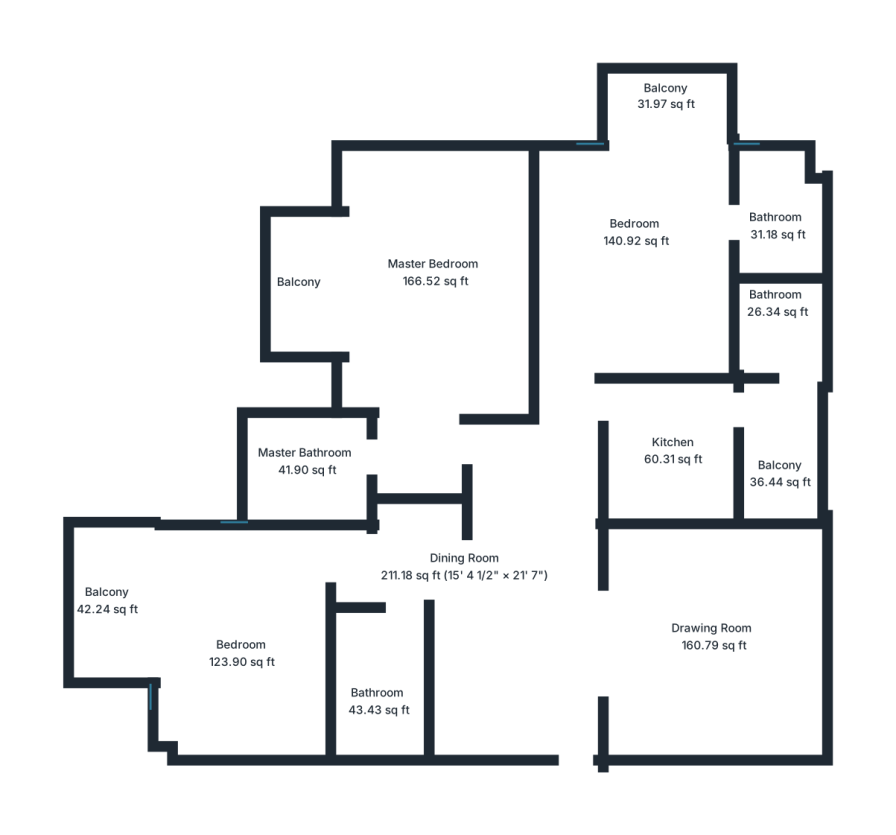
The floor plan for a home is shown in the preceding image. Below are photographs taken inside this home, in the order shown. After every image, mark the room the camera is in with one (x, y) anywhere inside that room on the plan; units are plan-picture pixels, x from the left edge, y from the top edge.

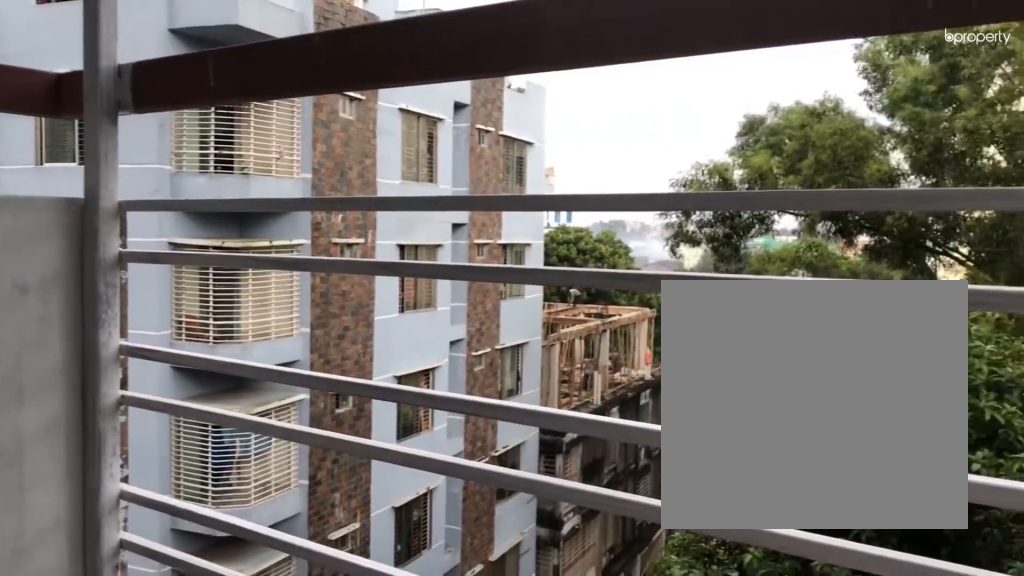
(110, 595)
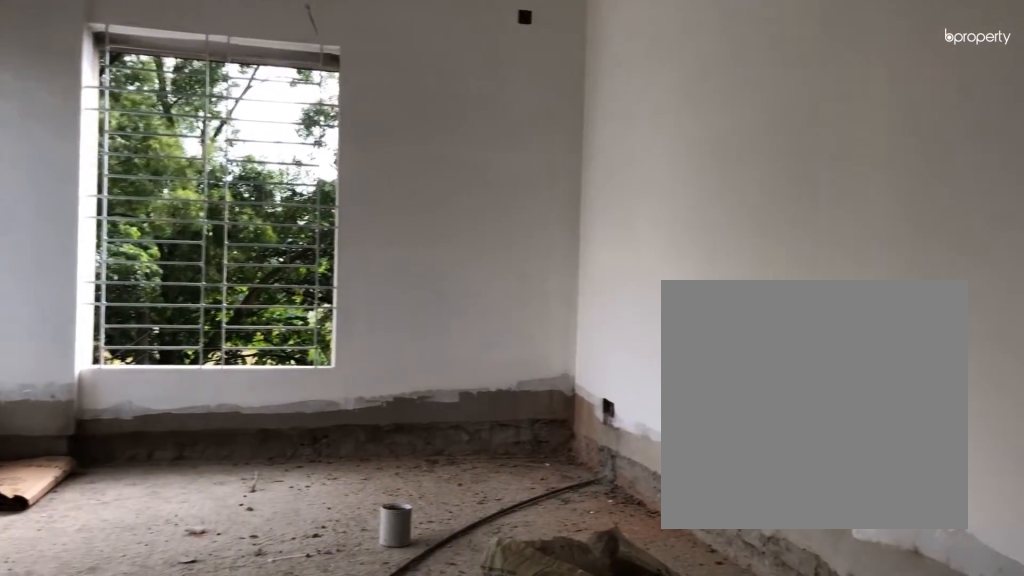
(437, 274)
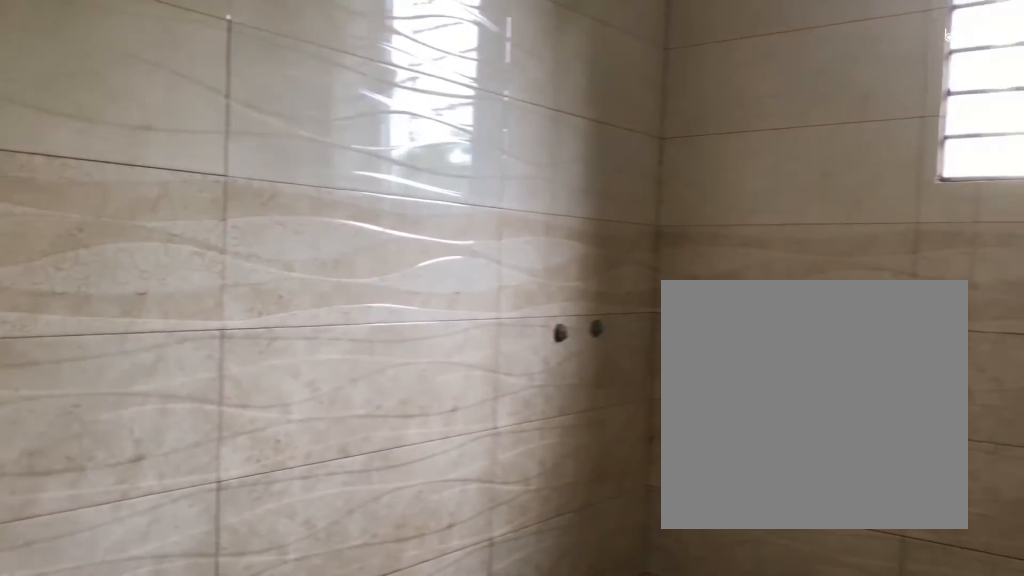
(311, 458)
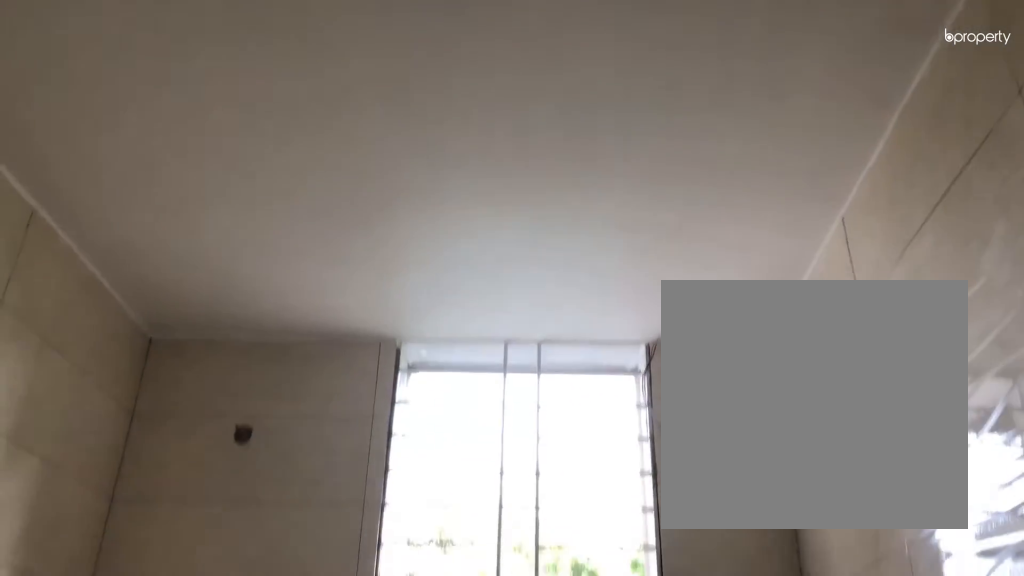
(312, 456)
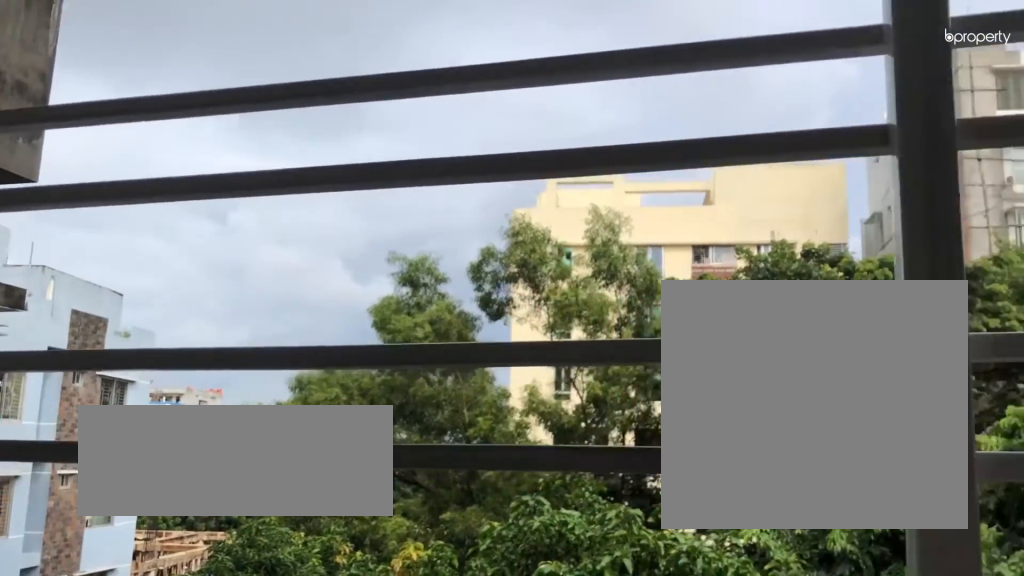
(298, 288)
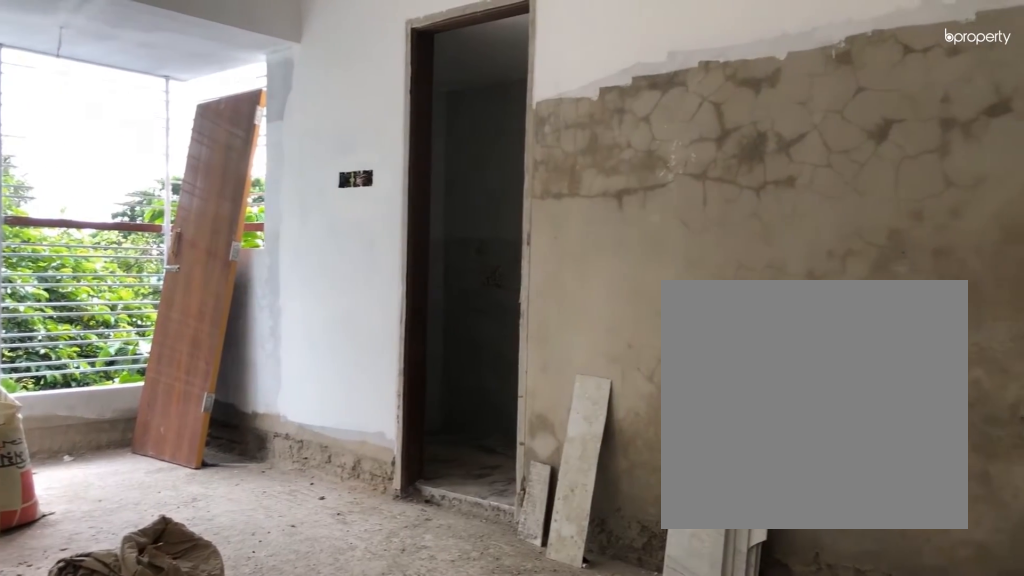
(636, 233)
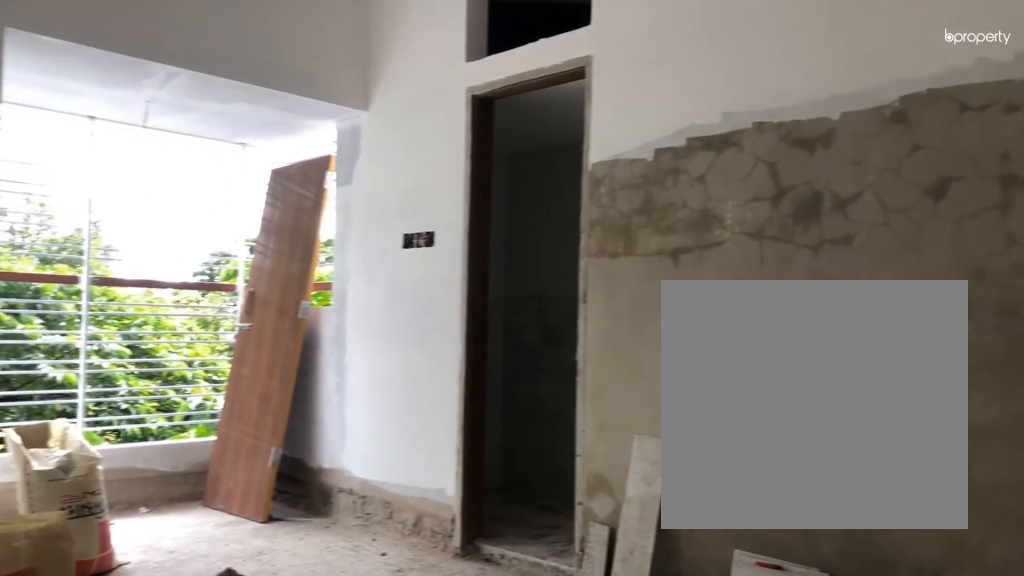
(636, 233)
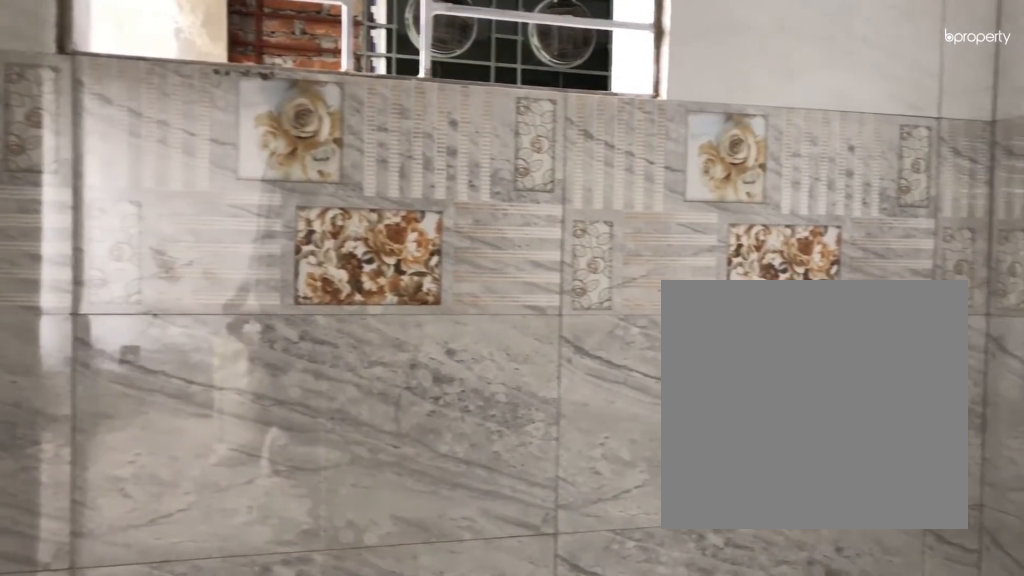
(775, 224)
